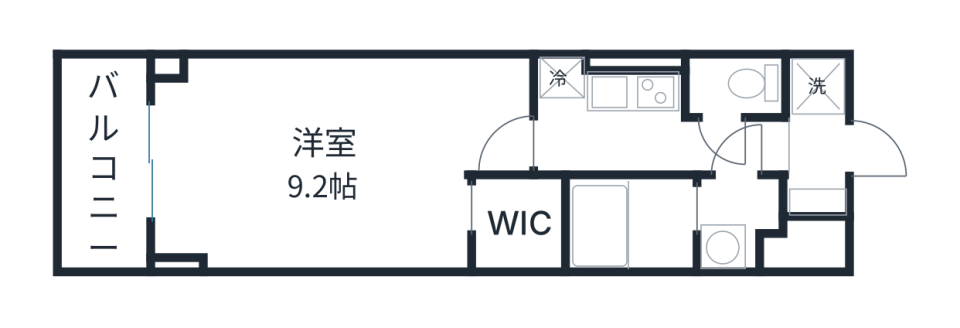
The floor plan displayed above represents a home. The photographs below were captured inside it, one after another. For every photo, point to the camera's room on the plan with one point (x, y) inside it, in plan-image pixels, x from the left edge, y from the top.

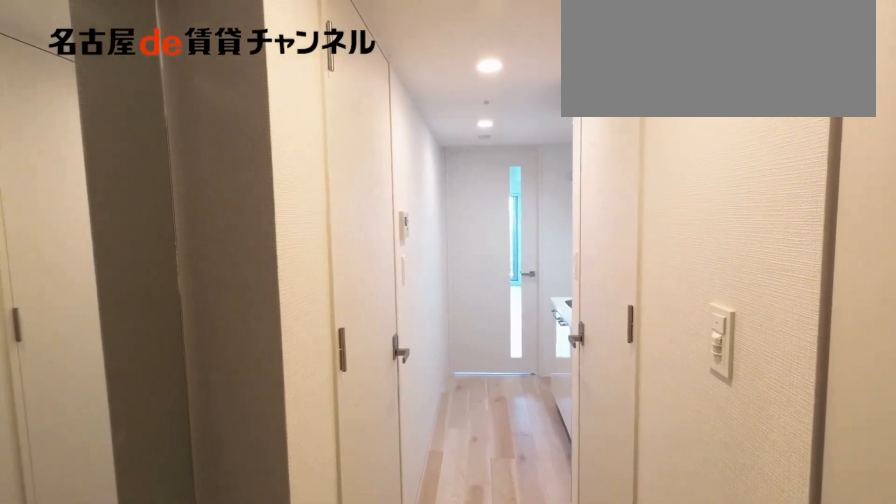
(817, 155)
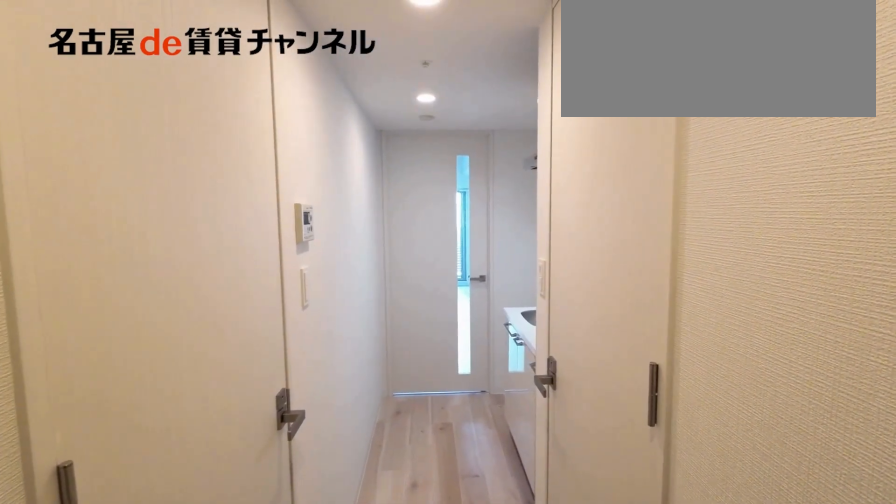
(631, 92)
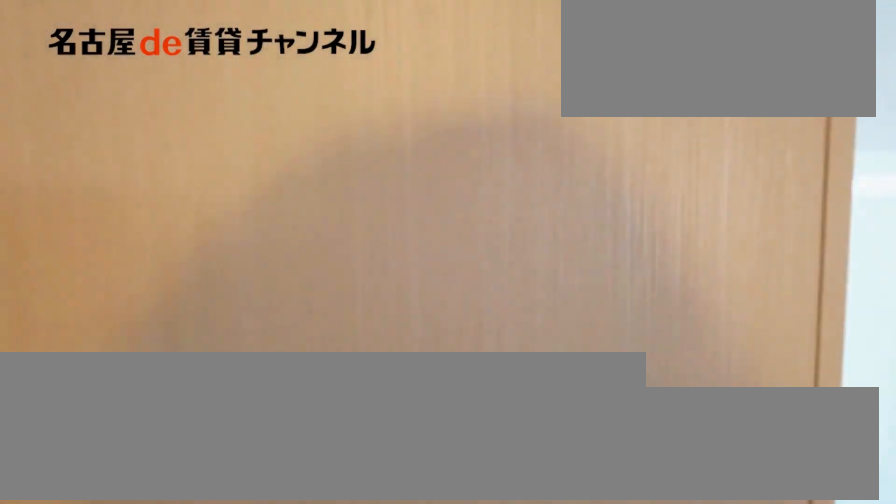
(631, 92)
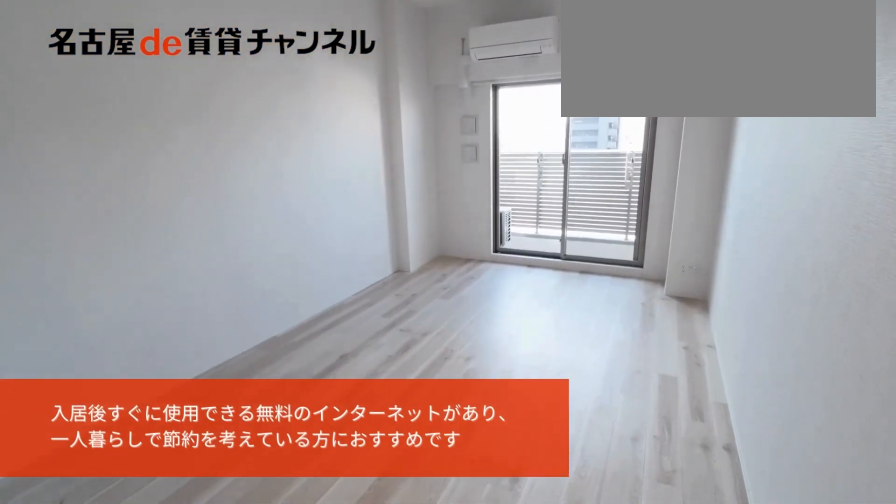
(331, 158)
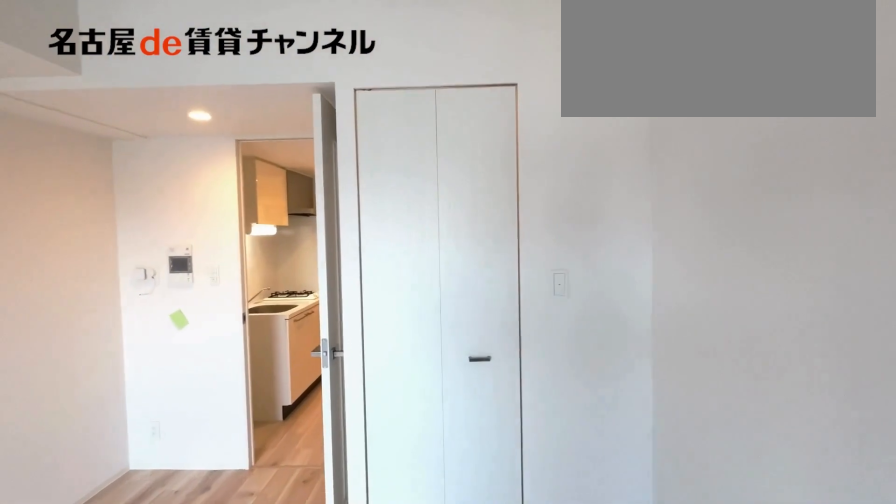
(331, 158)
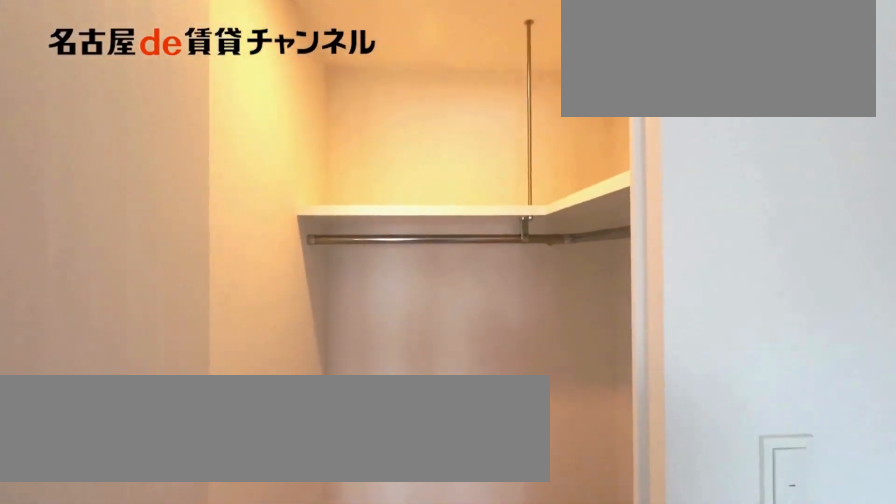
(518, 225)
